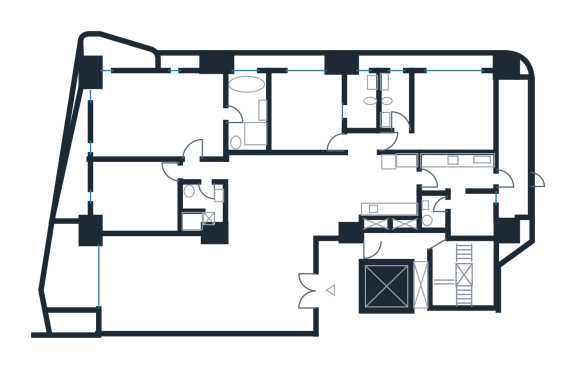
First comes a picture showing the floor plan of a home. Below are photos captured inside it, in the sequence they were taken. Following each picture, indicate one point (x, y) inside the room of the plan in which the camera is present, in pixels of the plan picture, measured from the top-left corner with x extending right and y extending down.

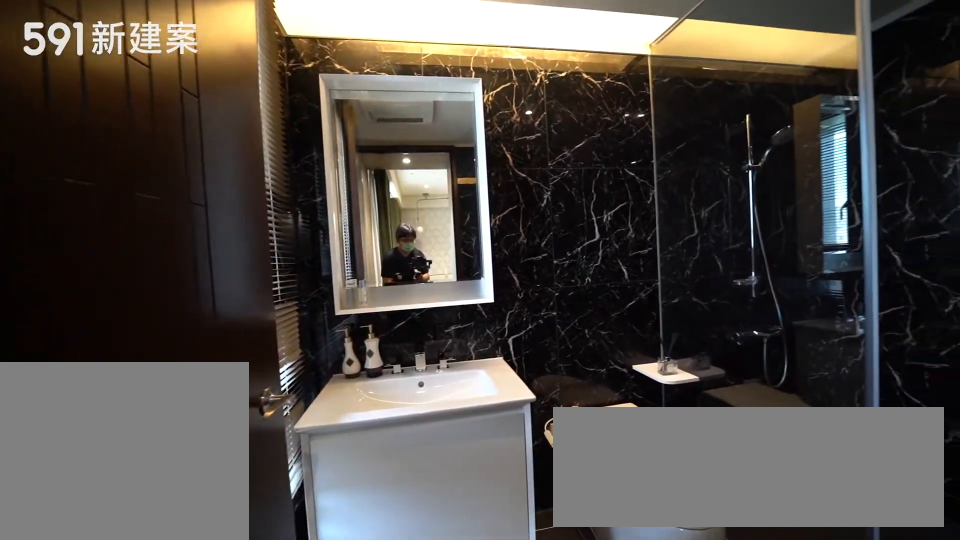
(362, 107)
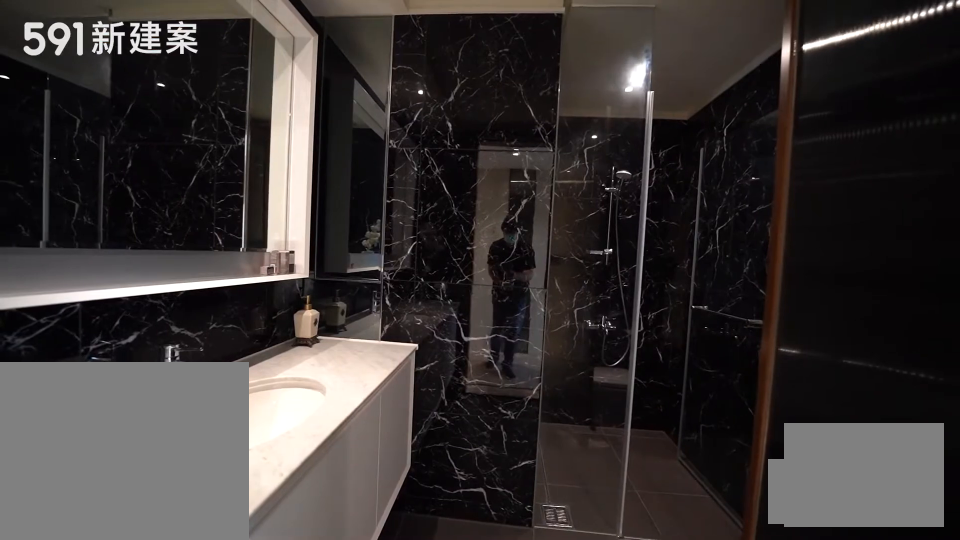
(202, 206)
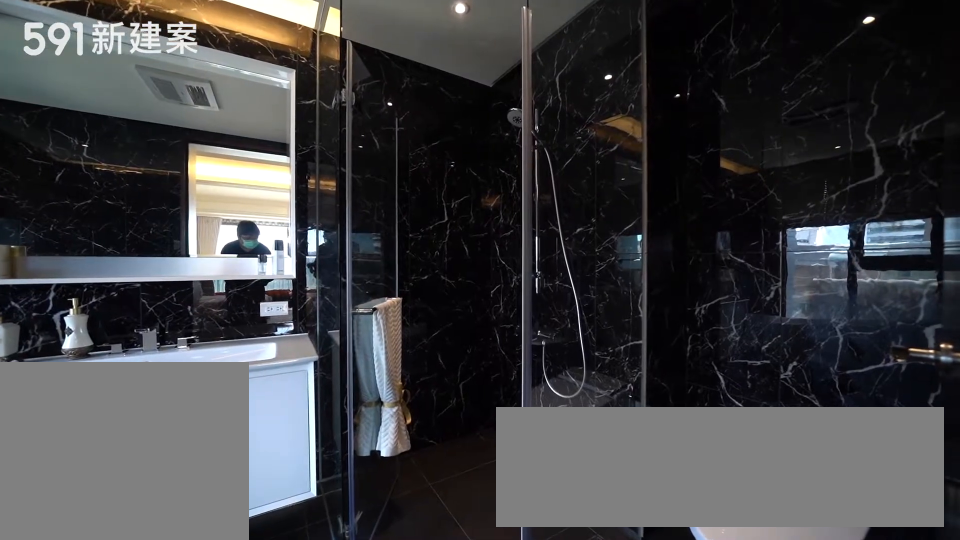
(244, 110)
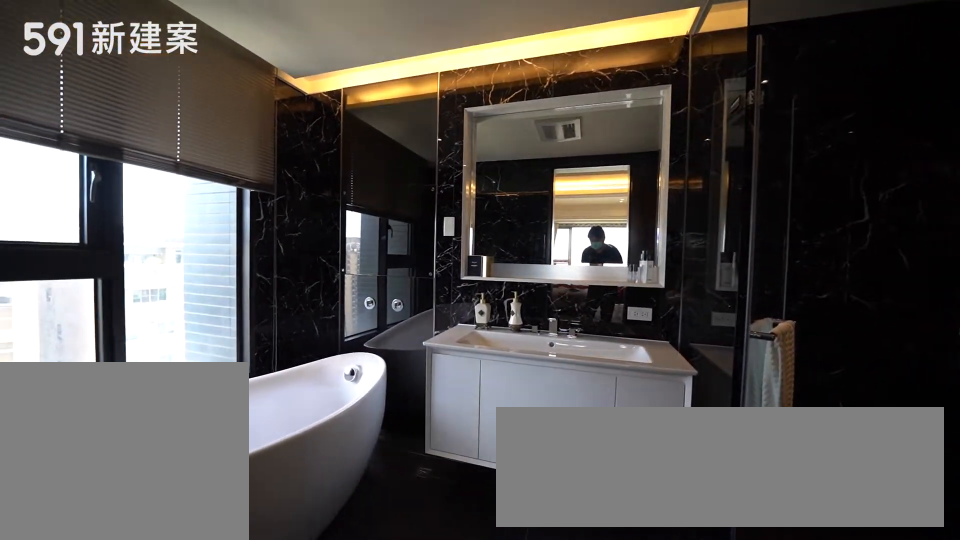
(244, 110)
